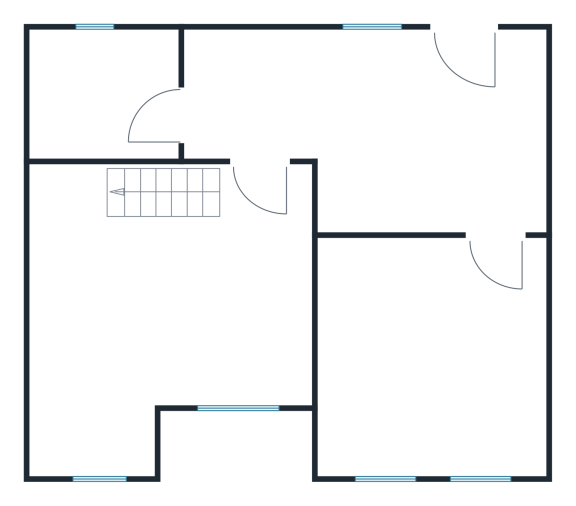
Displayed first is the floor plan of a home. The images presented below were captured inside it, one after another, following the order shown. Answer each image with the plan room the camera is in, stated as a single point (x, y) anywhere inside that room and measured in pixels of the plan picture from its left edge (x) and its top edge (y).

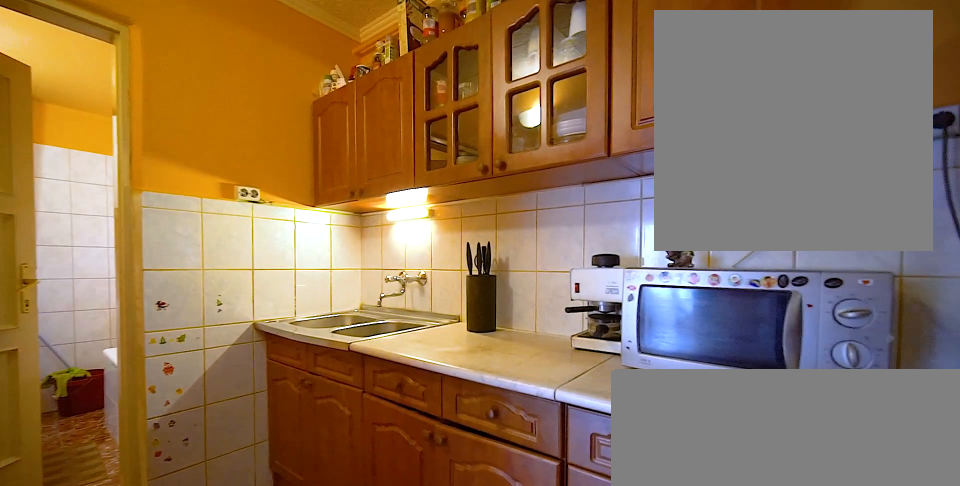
(392, 130)
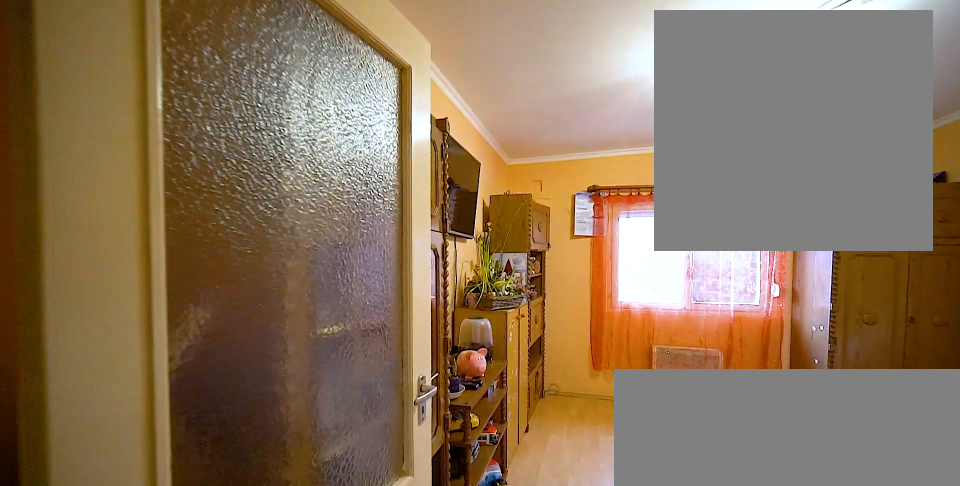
(438, 358)
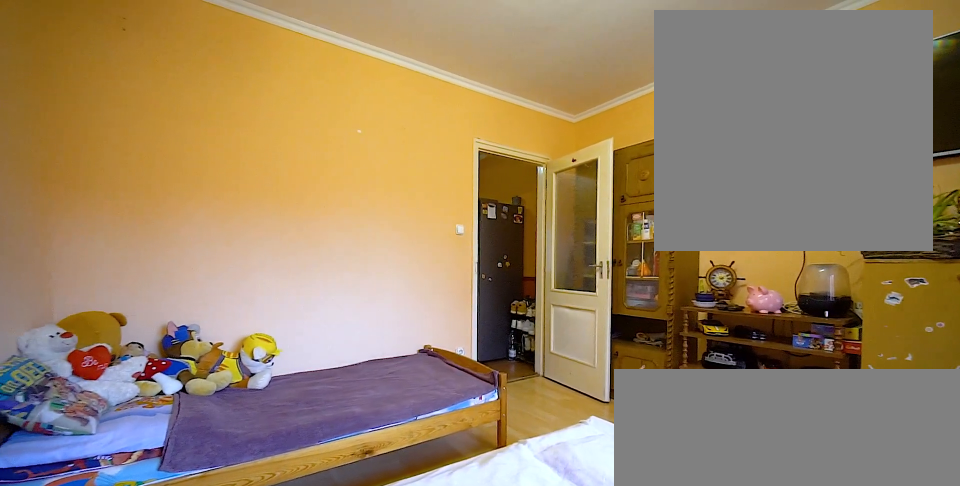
(438, 358)
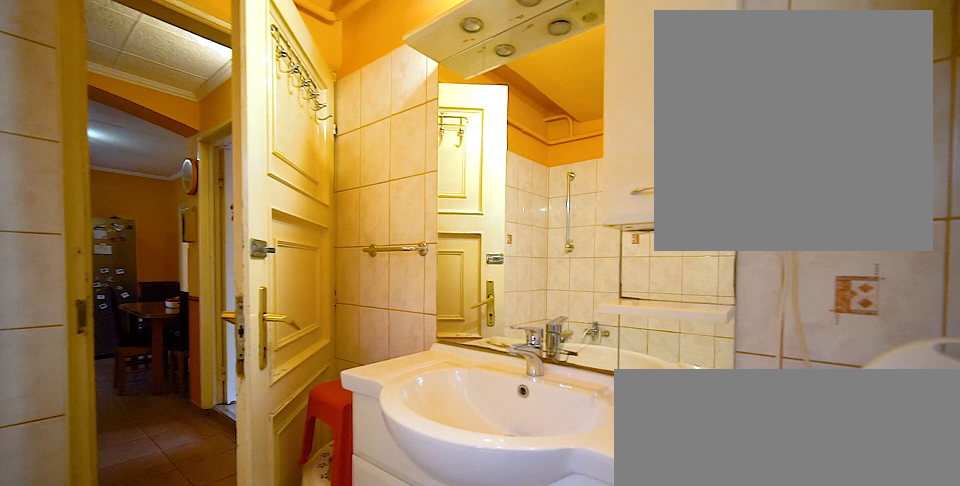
(104, 98)
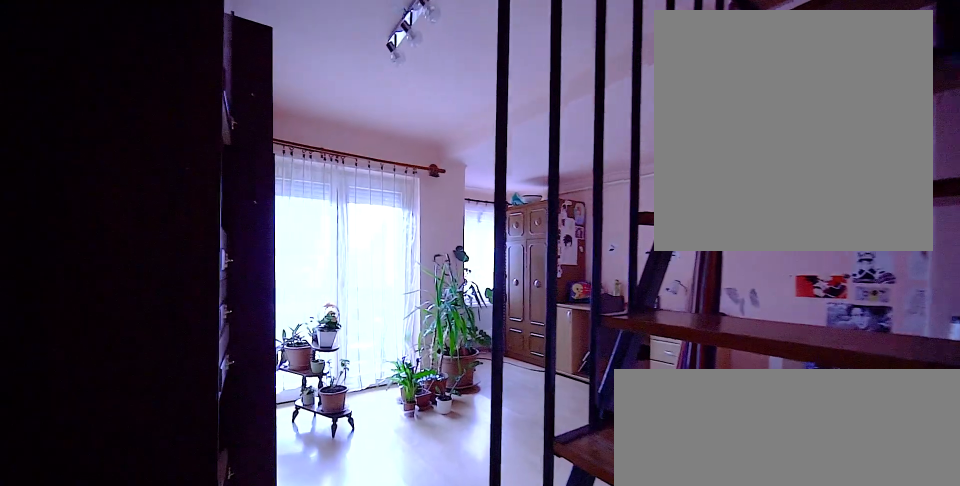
(150, 301)
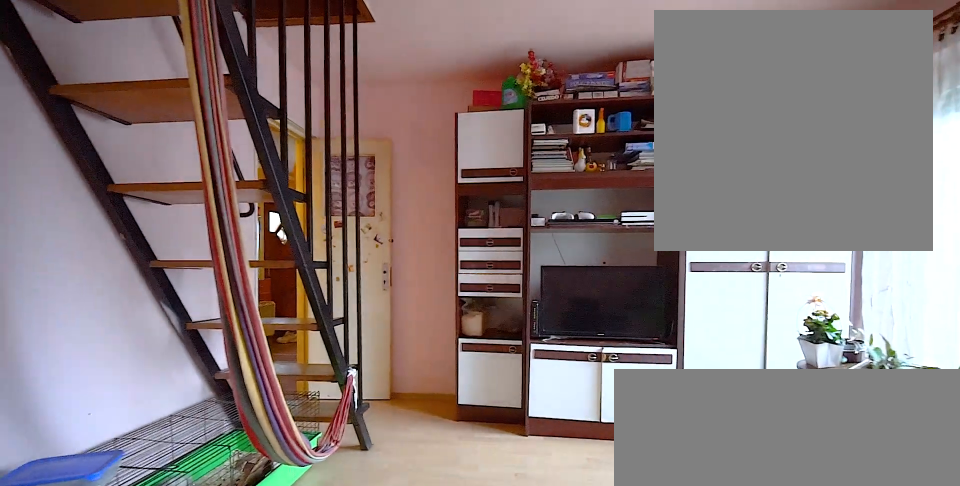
(151, 302)
